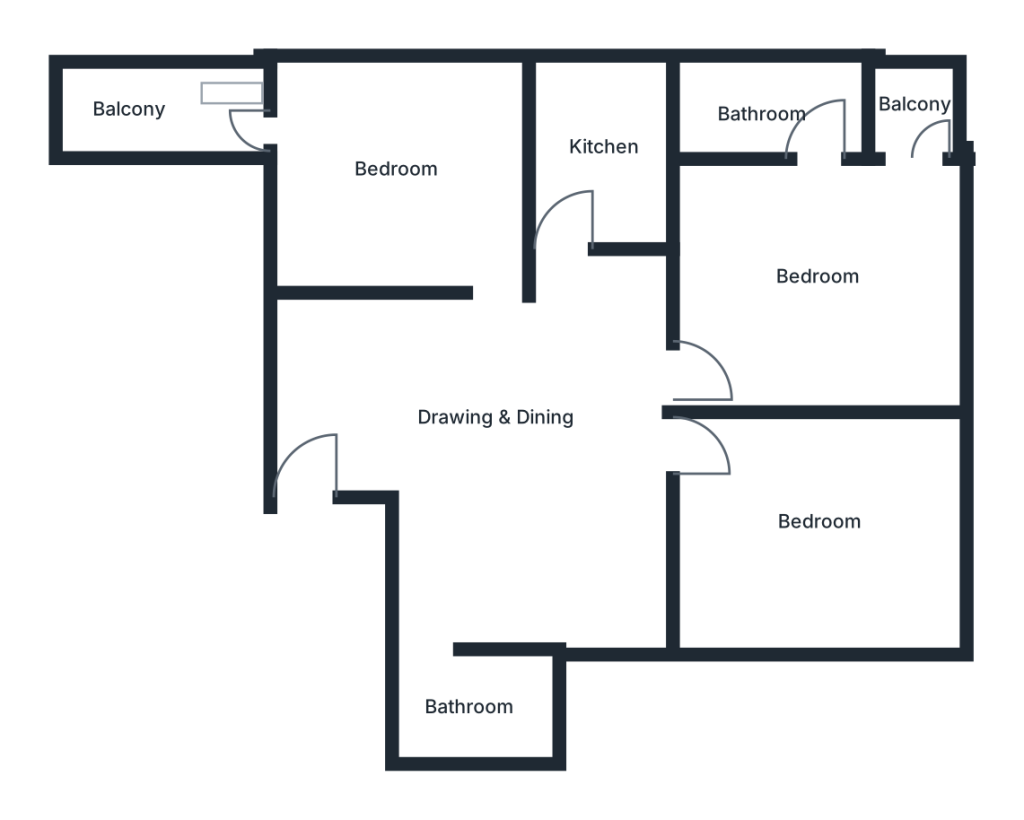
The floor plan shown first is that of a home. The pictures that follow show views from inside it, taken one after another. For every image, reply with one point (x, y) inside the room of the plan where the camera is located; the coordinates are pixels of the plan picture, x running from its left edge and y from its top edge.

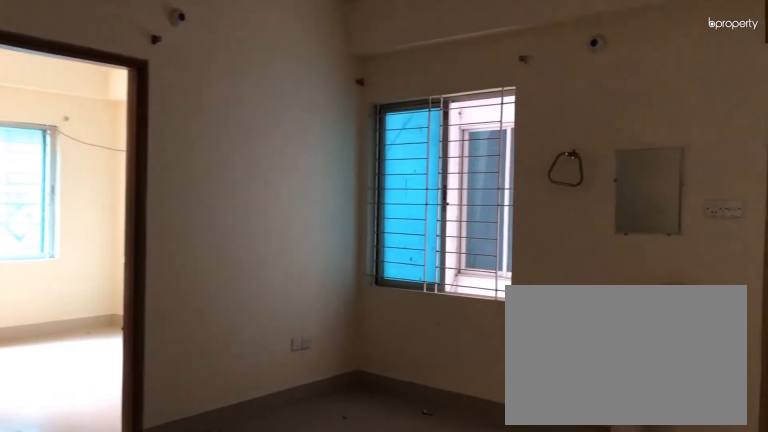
(493, 418)
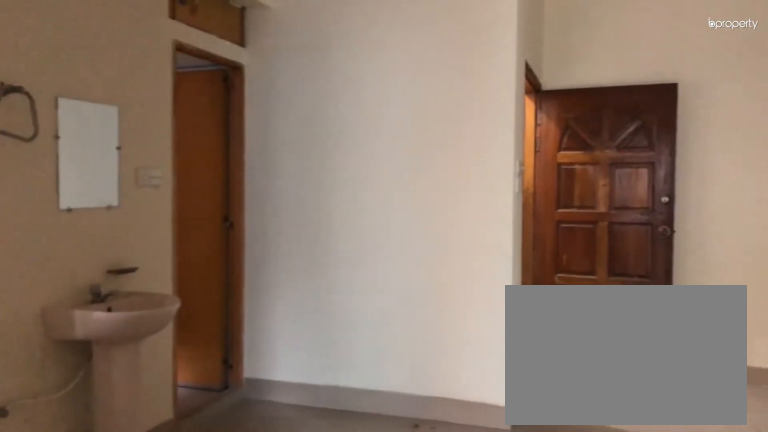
(493, 418)
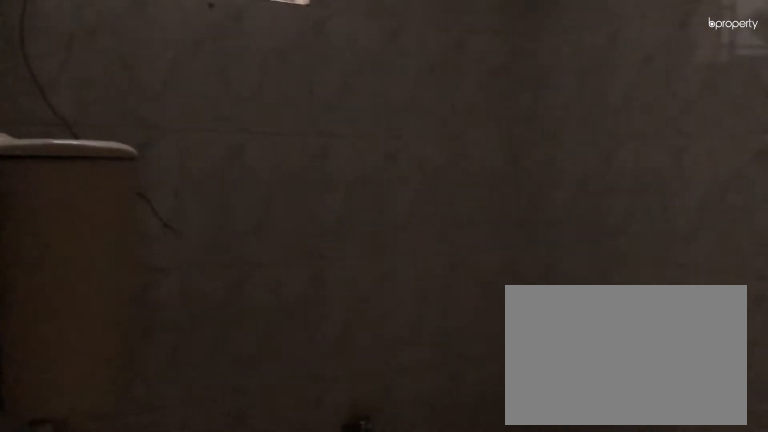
(470, 707)
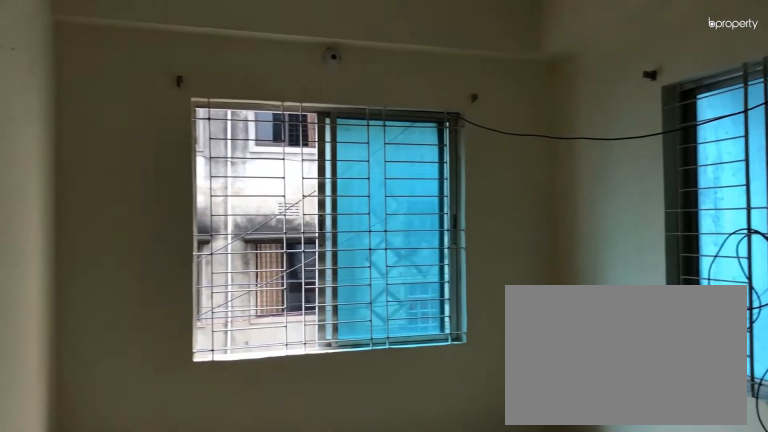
(822, 524)
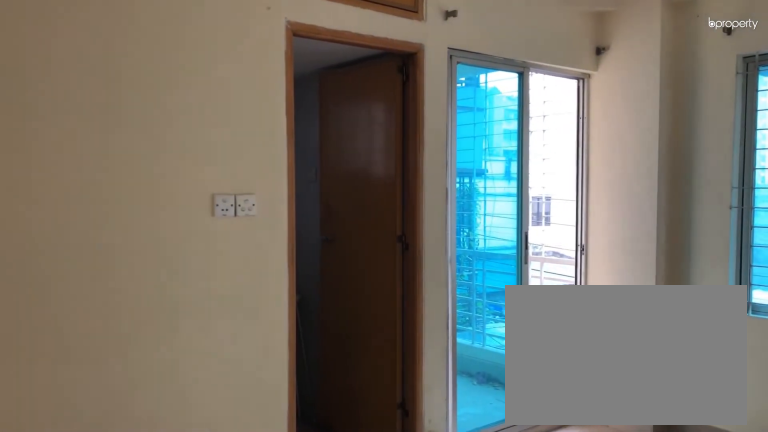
(821, 273)
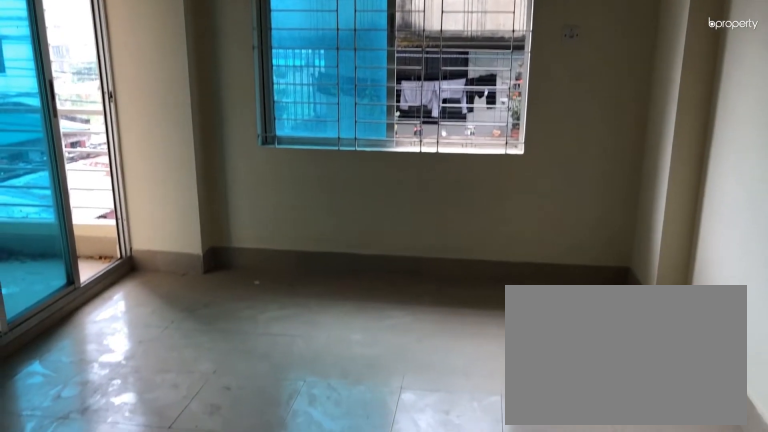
(821, 273)
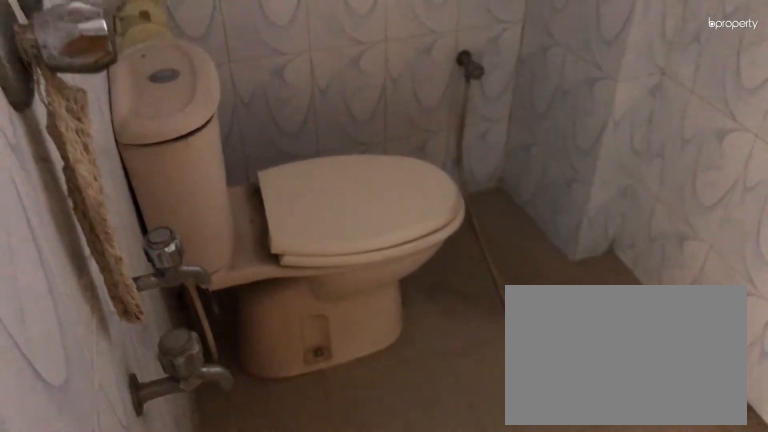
(761, 118)
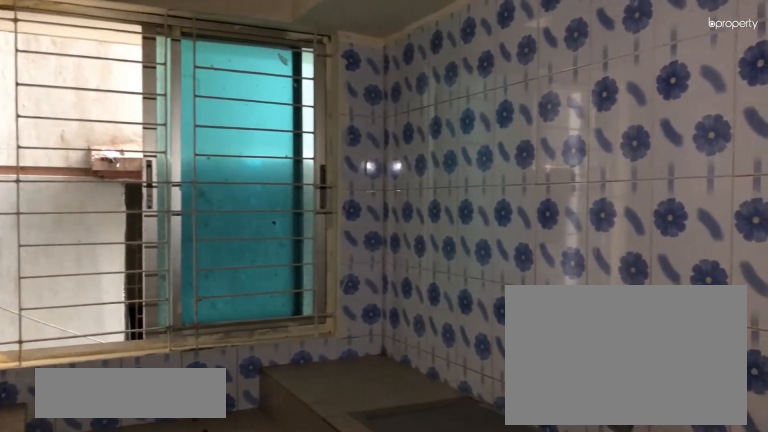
(605, 140)
